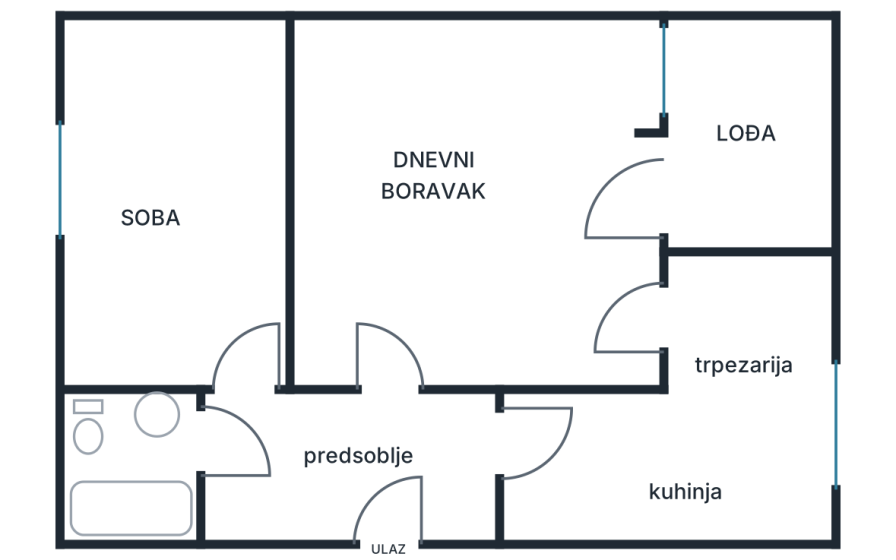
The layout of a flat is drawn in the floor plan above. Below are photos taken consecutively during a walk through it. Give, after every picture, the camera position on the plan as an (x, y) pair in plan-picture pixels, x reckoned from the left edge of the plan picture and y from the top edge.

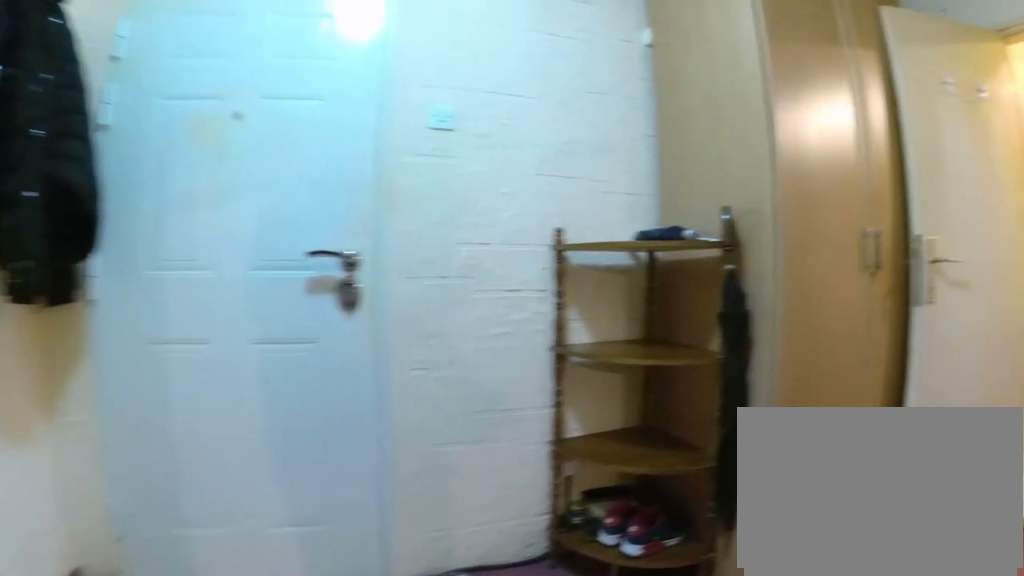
(391, 419)
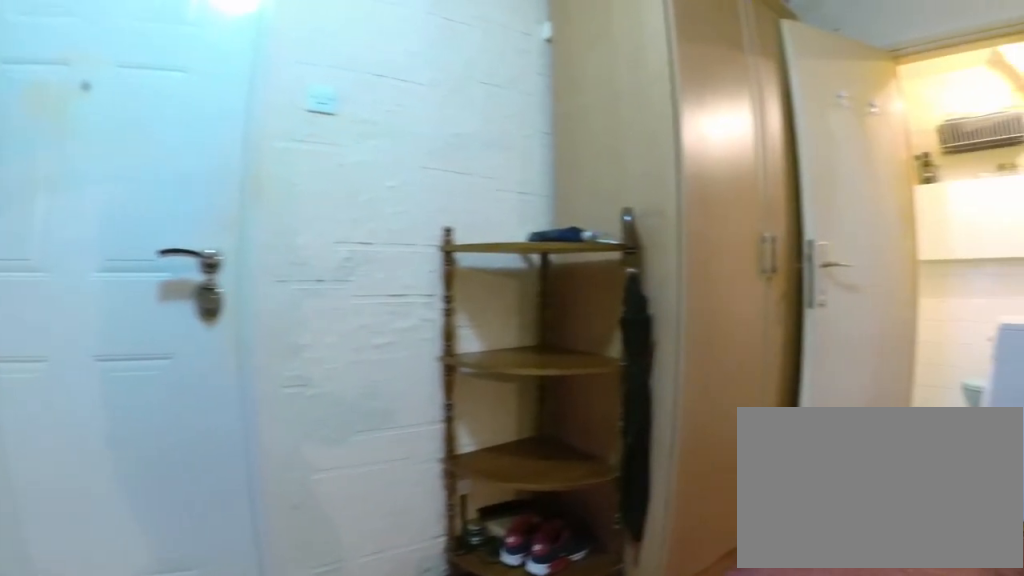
(389, 425)
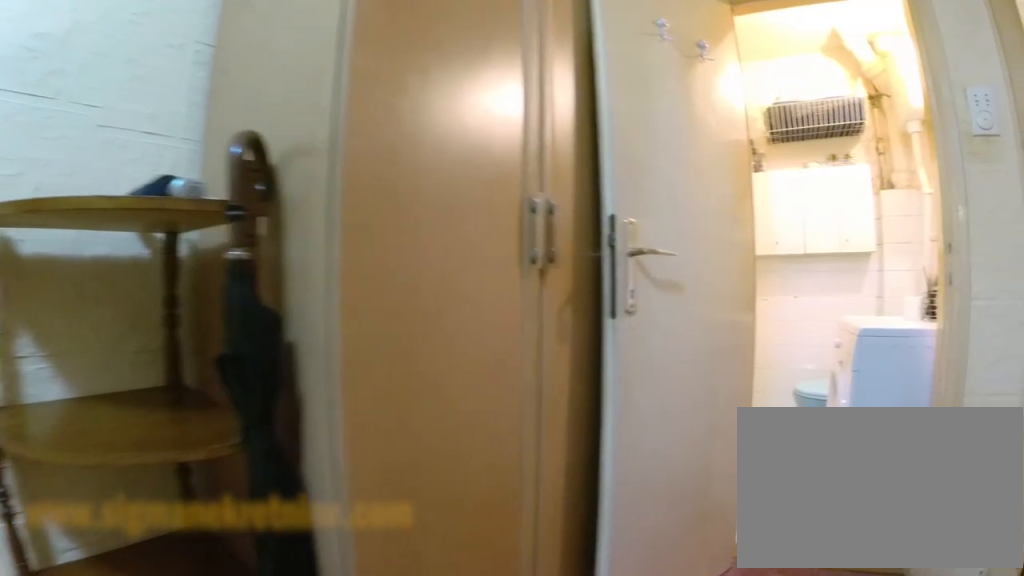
(336, 437)
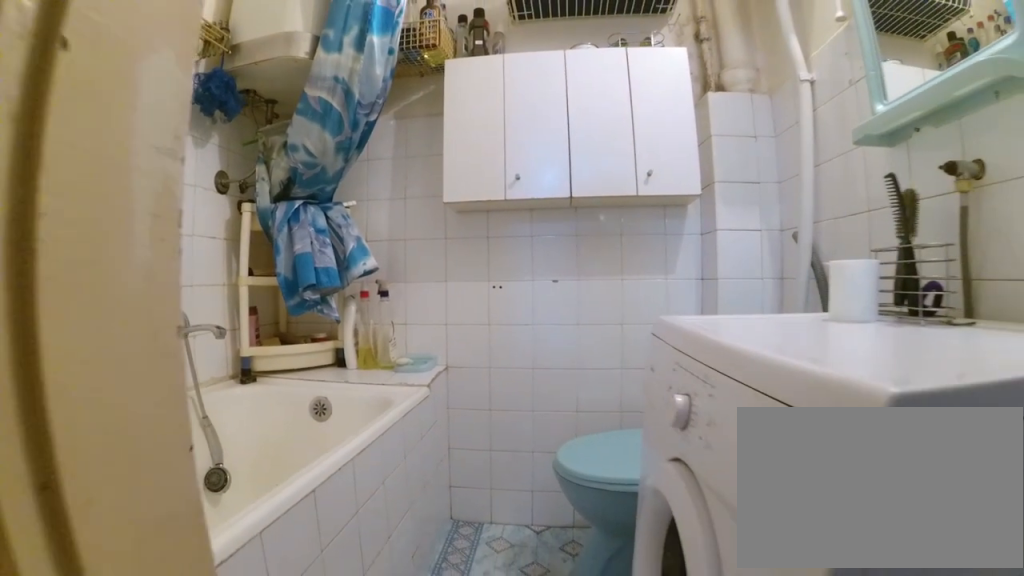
(222, 449)
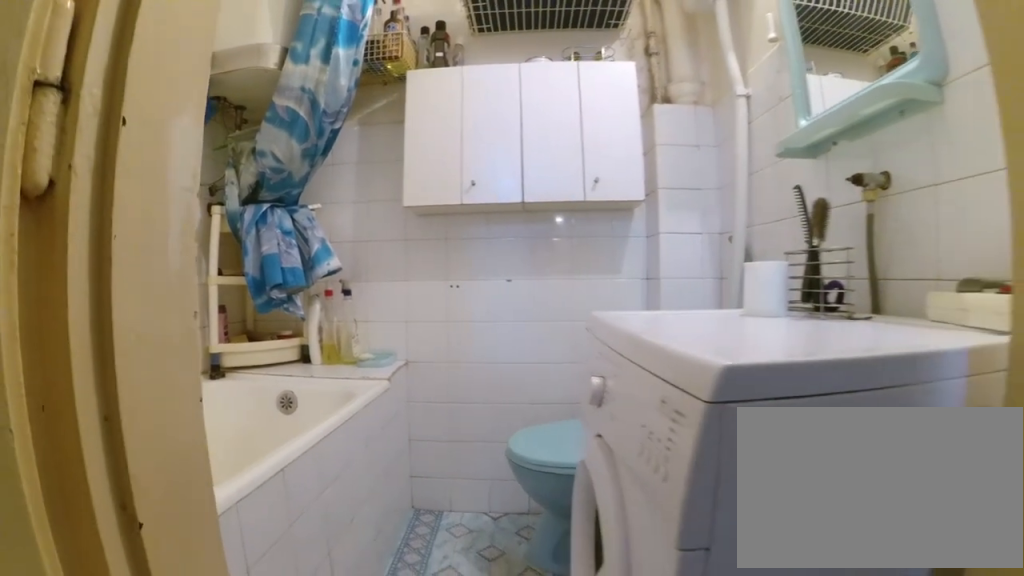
(224, 456)
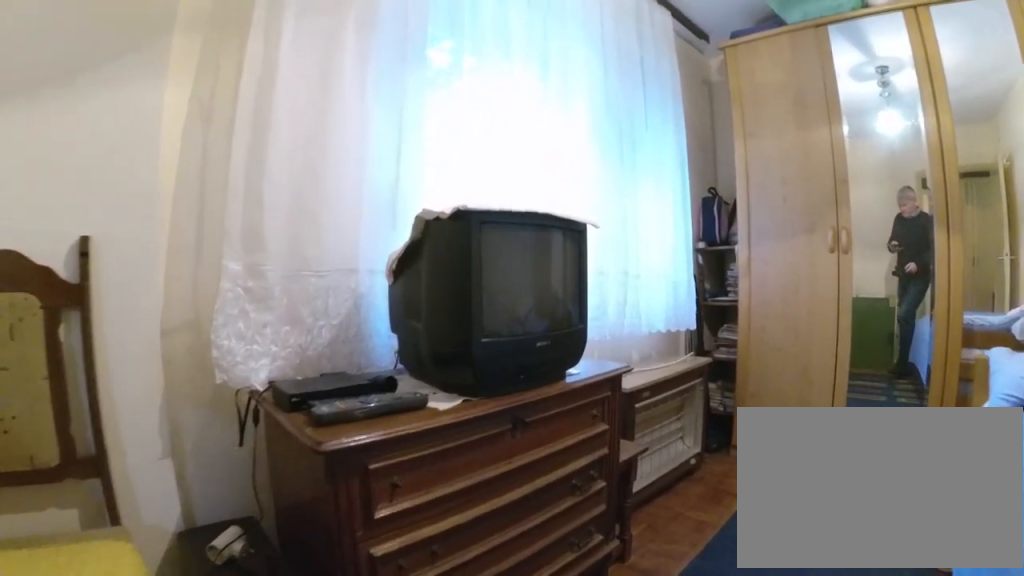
(147, 304)
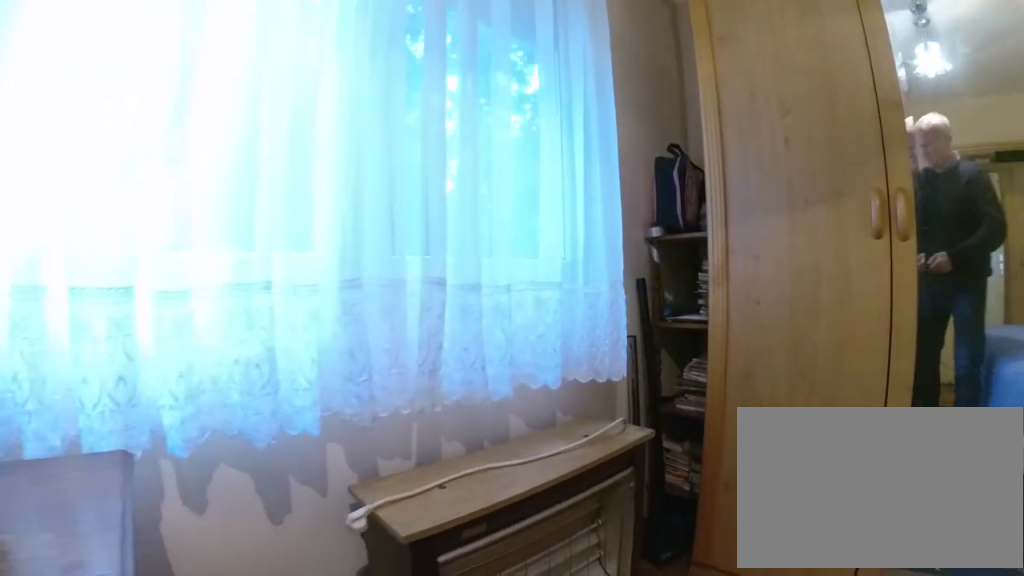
(127, 197)
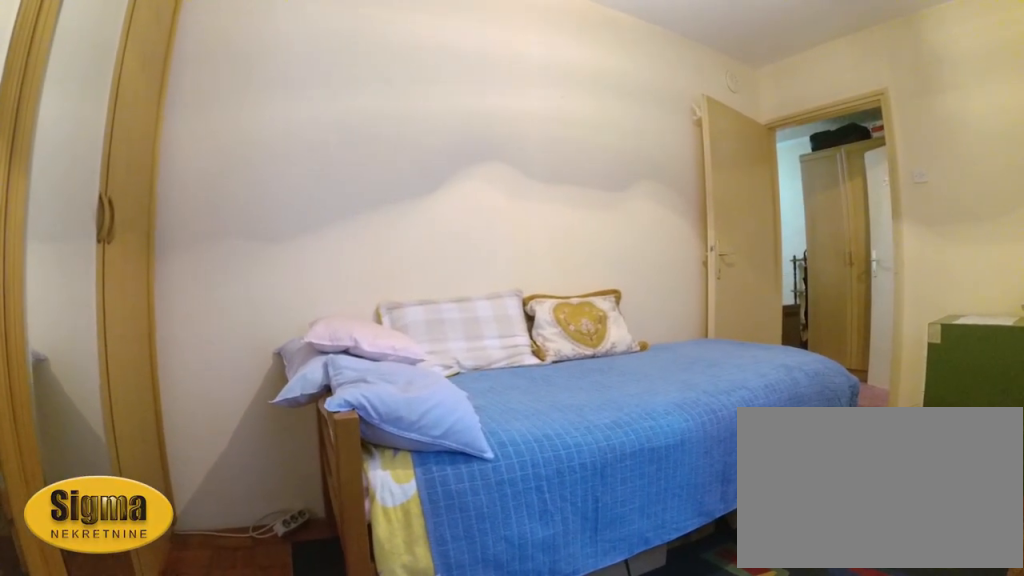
(108, 120)
